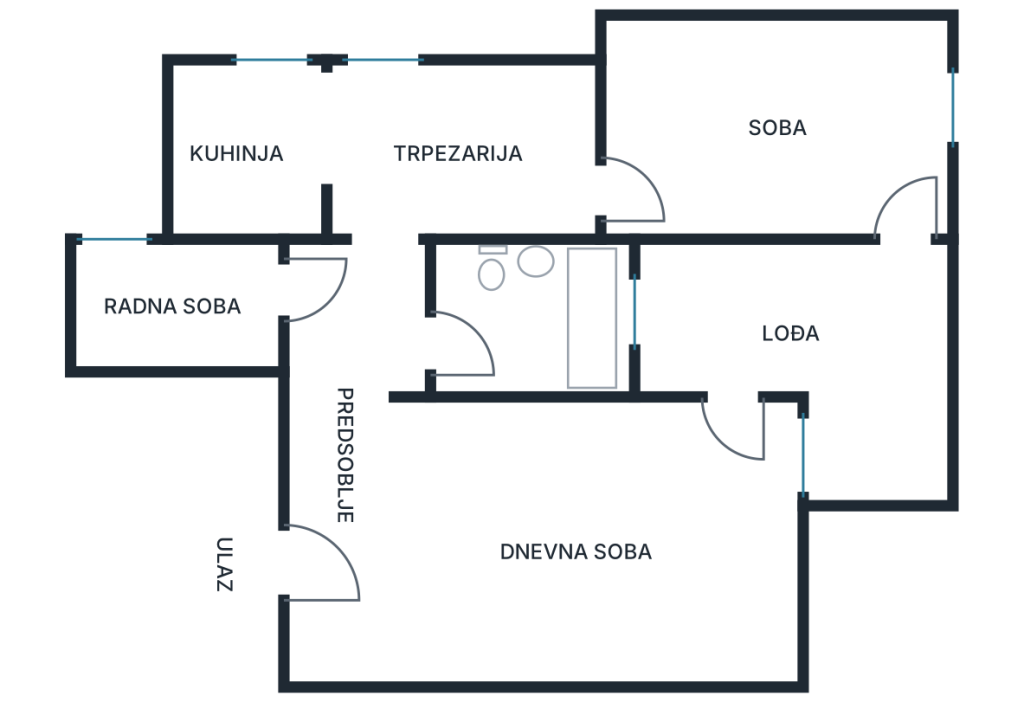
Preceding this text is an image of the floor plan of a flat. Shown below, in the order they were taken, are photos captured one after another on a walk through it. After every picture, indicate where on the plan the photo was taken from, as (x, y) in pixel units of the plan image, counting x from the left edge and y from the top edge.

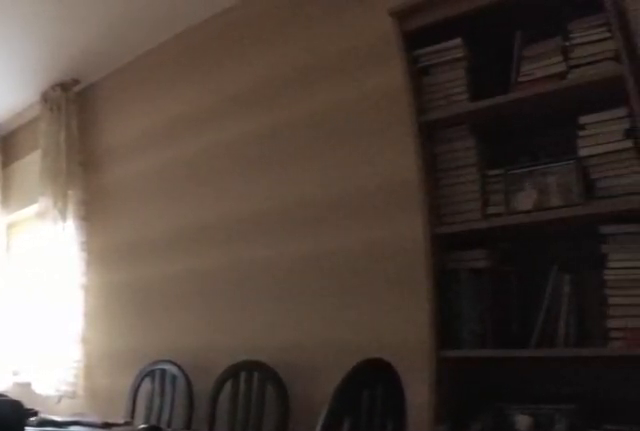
(597, 203)
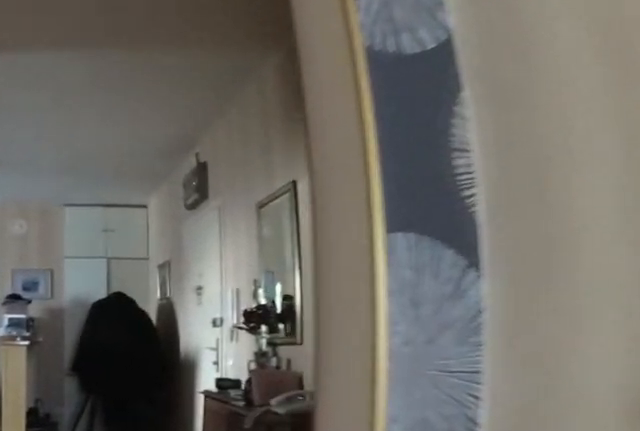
(368, 191)
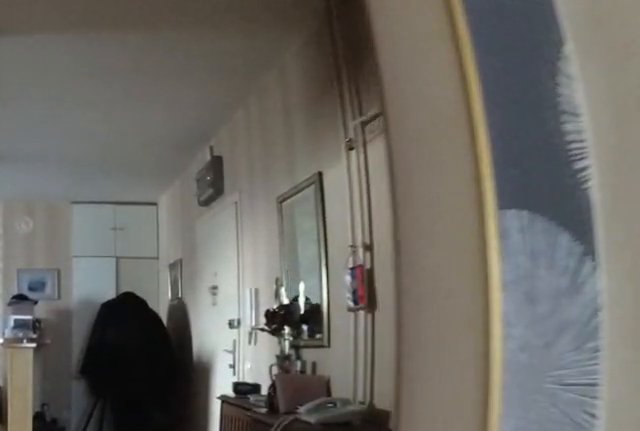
(367, 207)
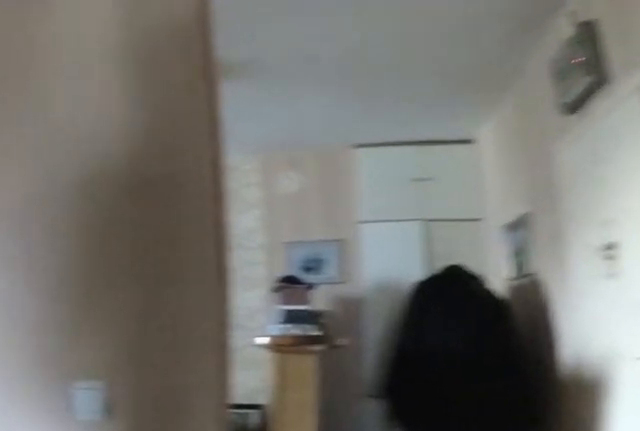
(367, 310)
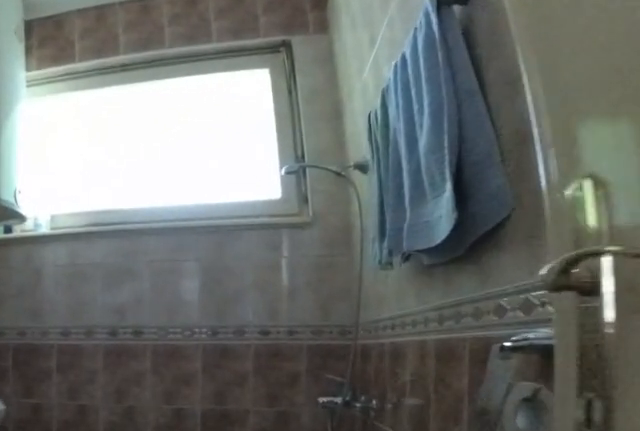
(472, 358)
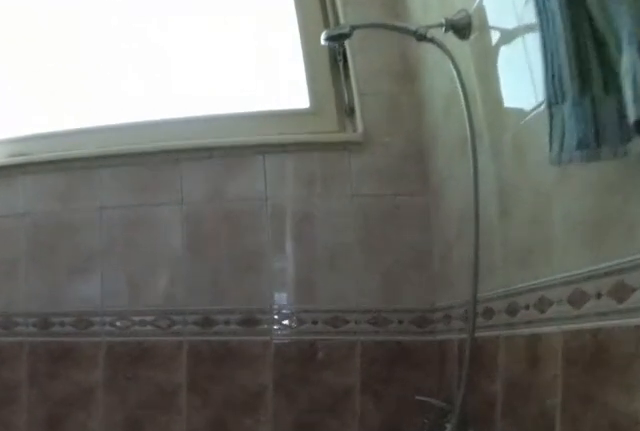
(543, 358)
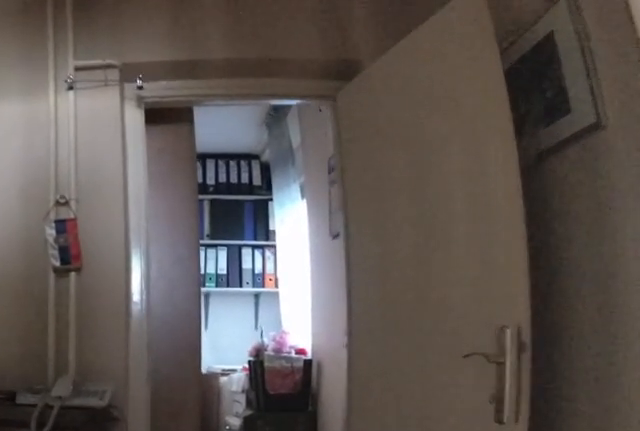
(443, 357)
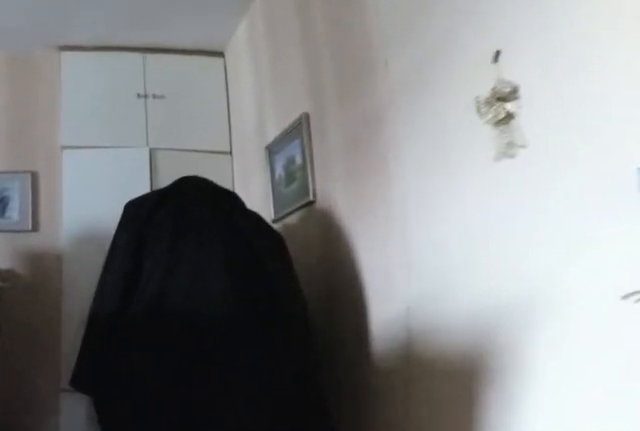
(350, 470)
